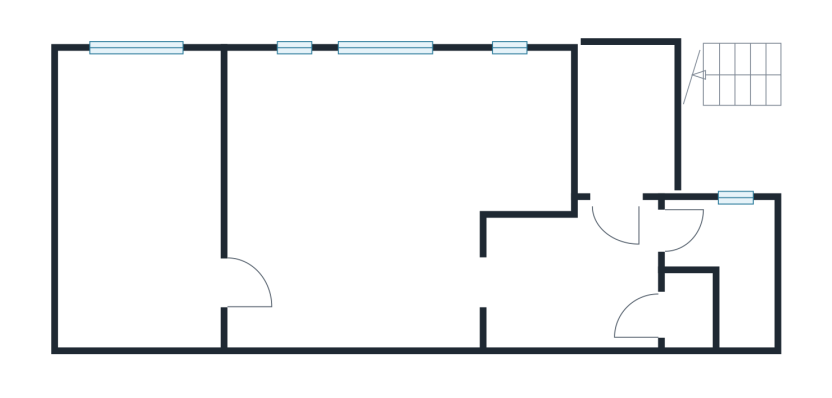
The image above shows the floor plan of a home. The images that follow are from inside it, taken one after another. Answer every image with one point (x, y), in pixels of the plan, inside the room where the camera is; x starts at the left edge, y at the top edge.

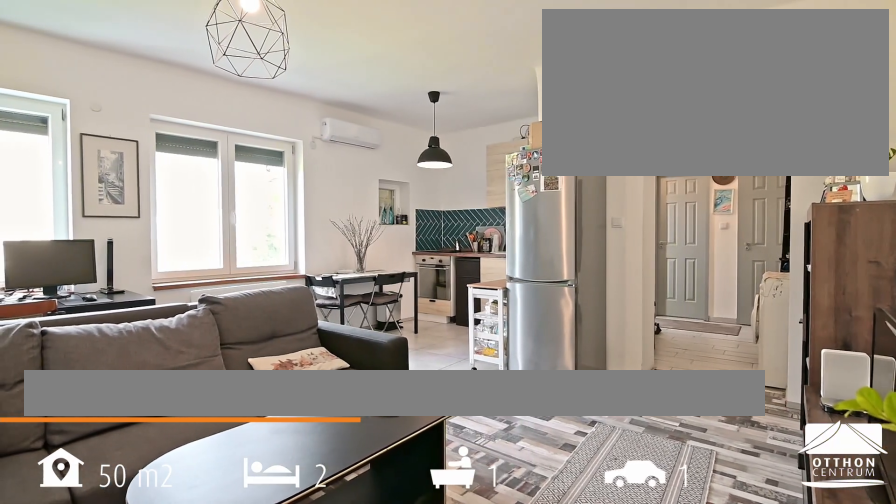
(354, 194)
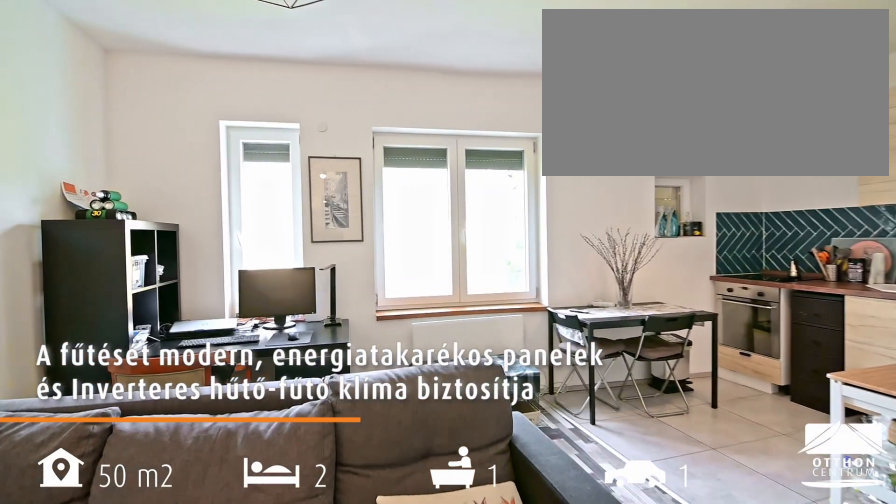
(354, 194)
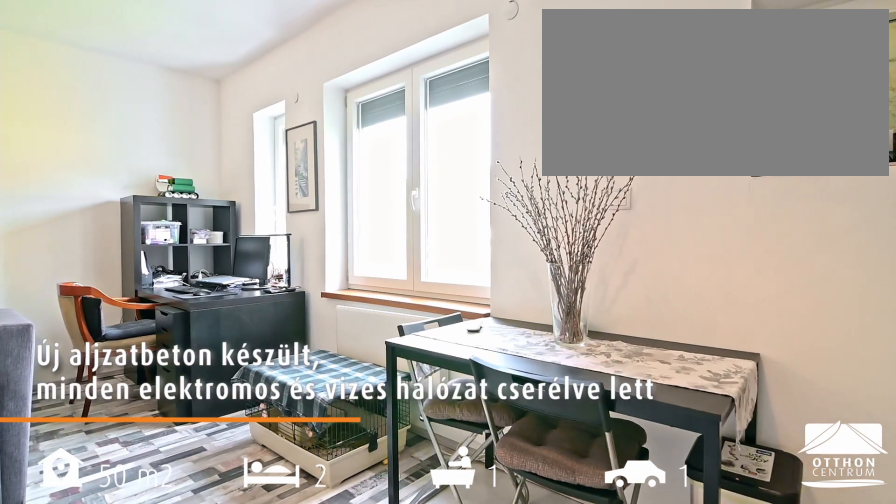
(518, 129)
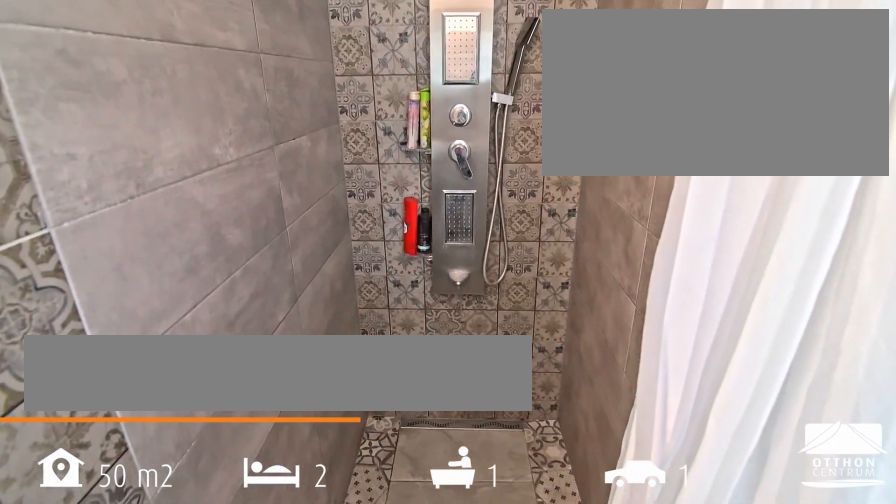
(737, 243)
